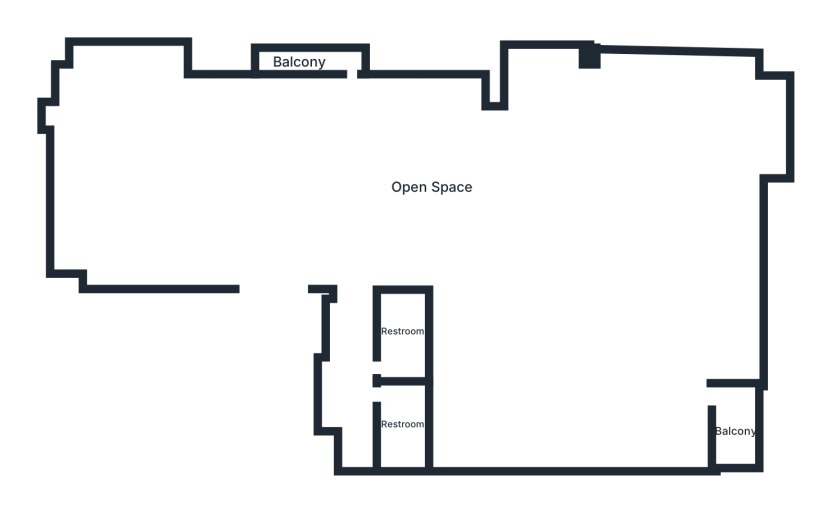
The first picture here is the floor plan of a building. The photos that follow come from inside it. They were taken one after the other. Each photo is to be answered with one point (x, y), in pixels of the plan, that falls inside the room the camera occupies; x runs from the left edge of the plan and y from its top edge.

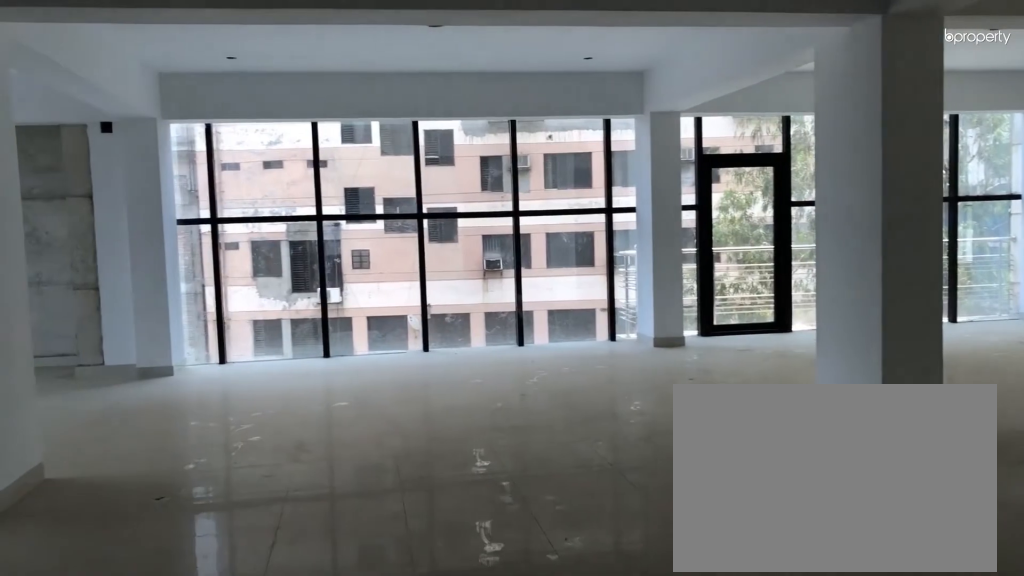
(293, 229)
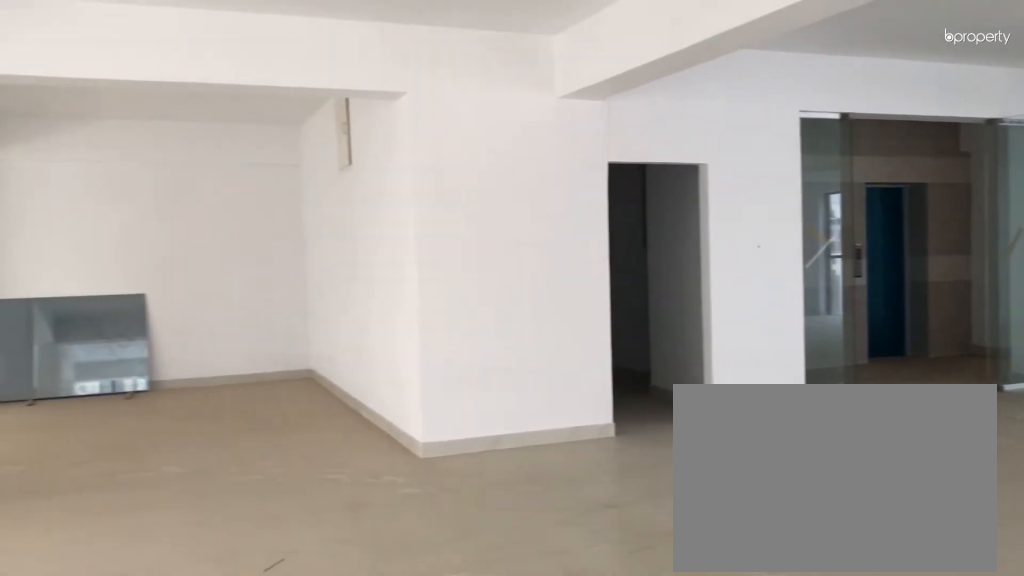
(421, 165)
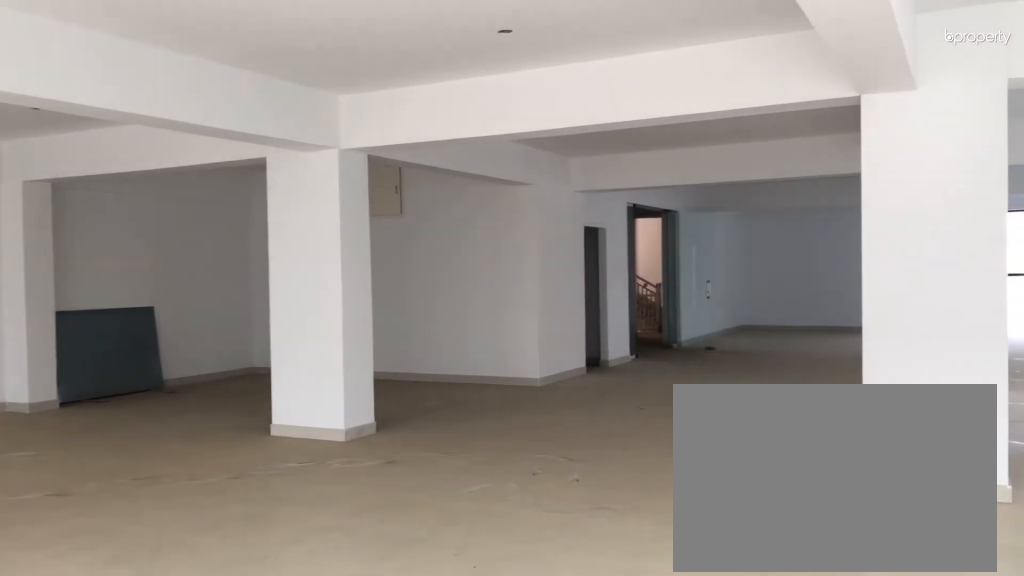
(421, 165)
